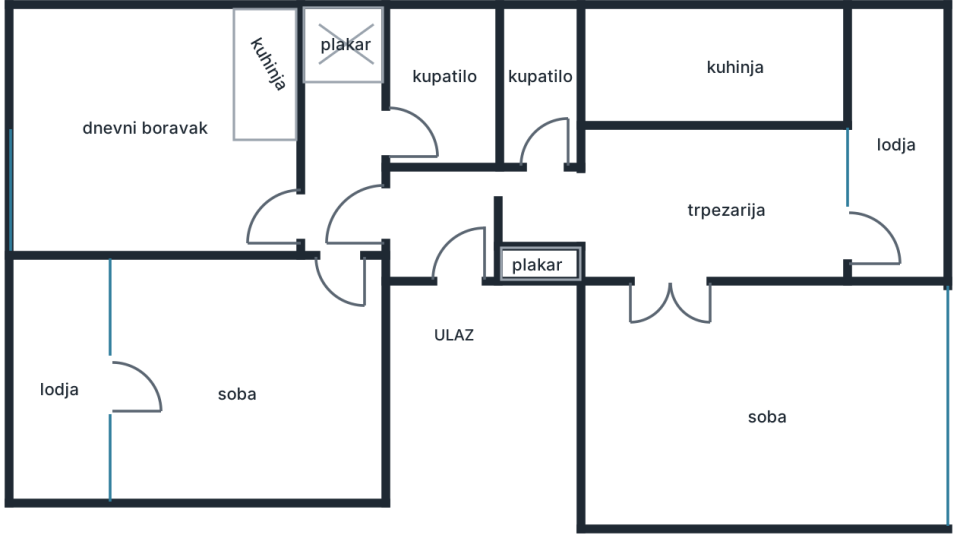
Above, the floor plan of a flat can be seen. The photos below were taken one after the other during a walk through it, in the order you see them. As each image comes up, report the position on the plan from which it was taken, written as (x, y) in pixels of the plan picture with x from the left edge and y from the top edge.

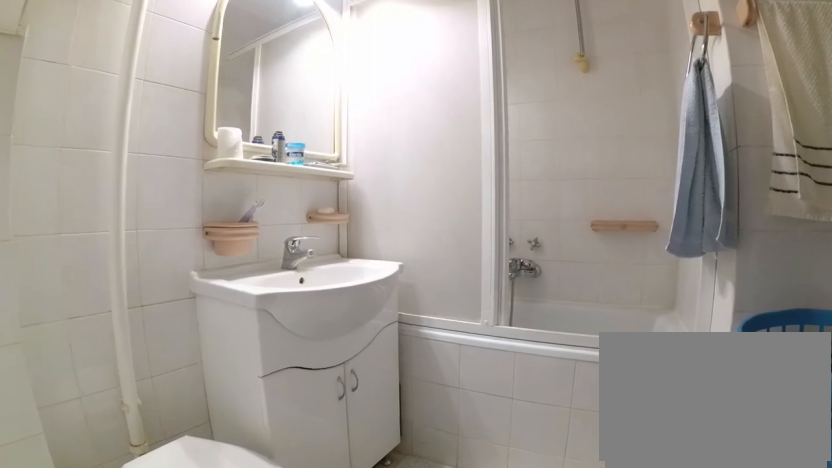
(401, 149)
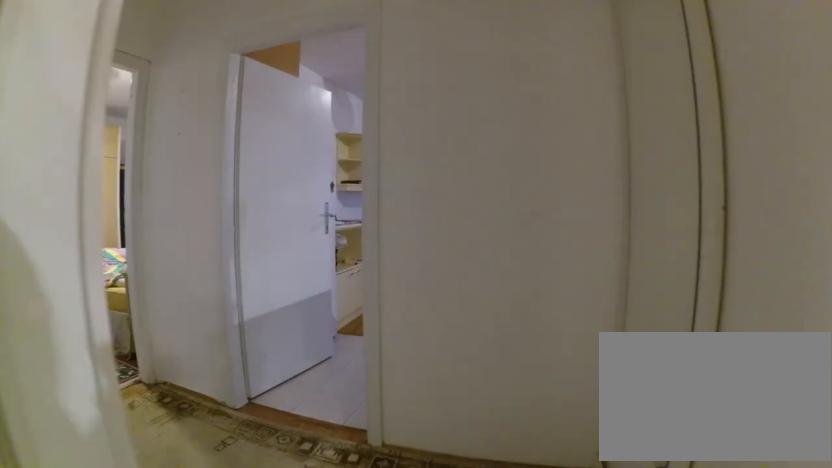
(406, 111)
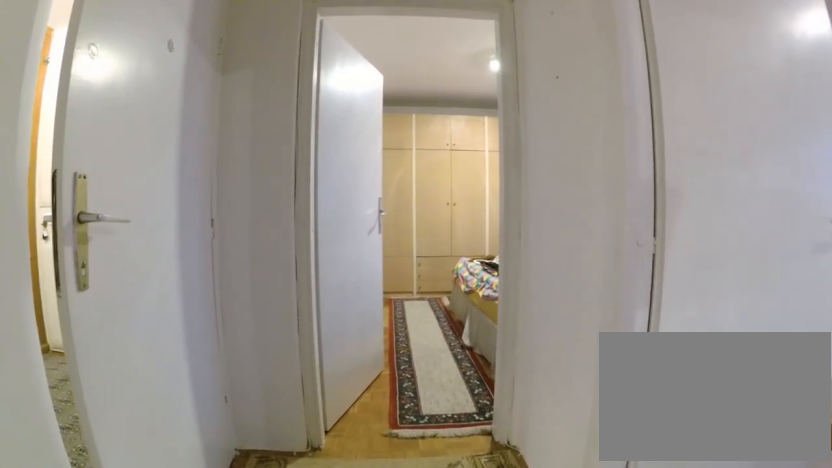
(349, 114)
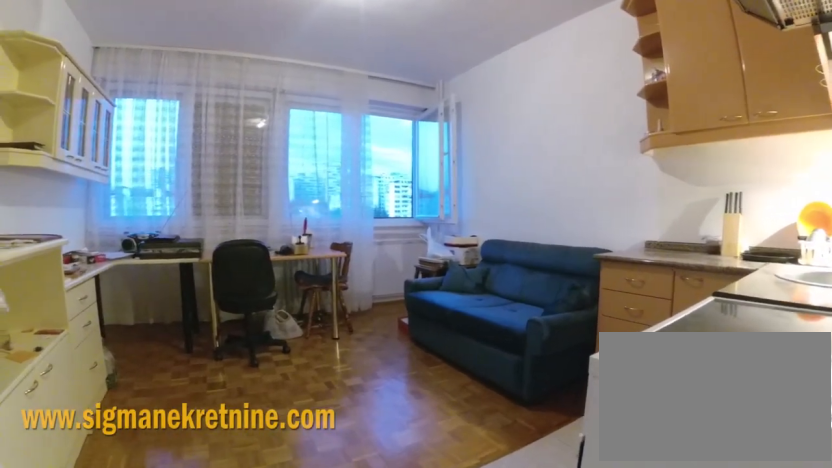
(319, 228)
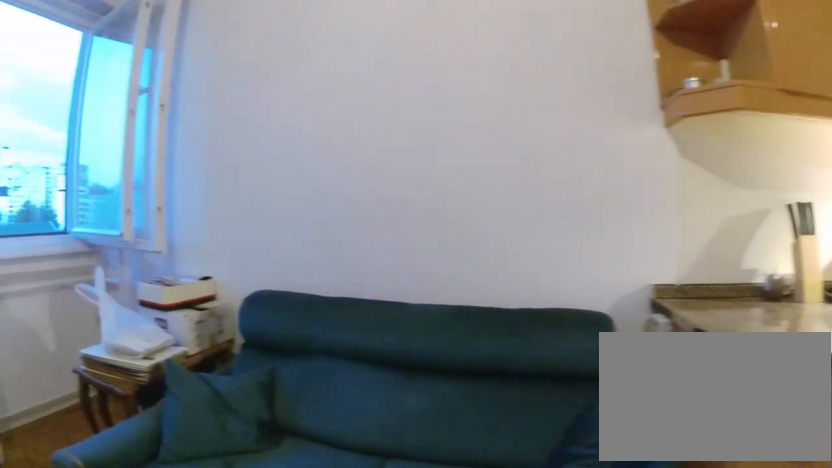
(216, 102)
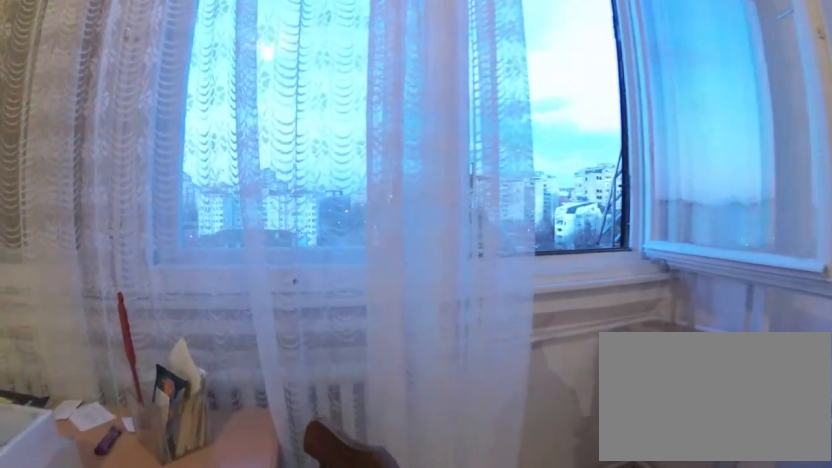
(119, 94)
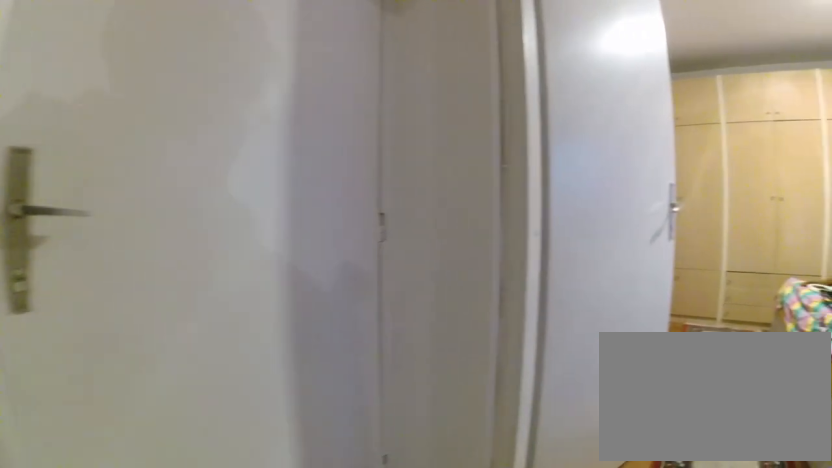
(312, 197)
